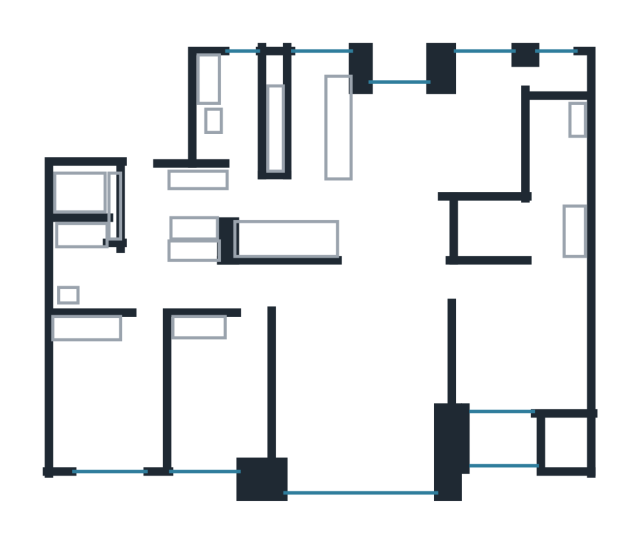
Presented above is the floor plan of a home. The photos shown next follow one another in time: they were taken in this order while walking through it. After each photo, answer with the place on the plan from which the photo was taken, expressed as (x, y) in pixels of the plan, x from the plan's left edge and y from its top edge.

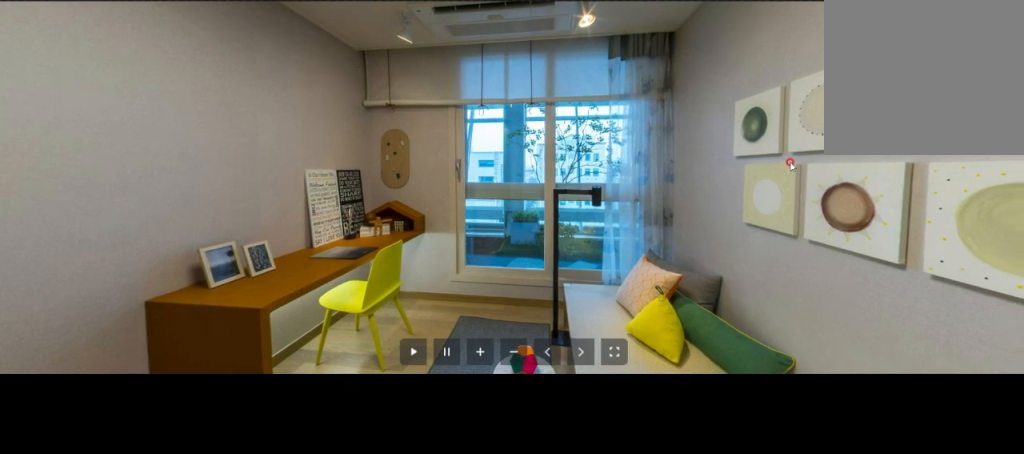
(207, 389)
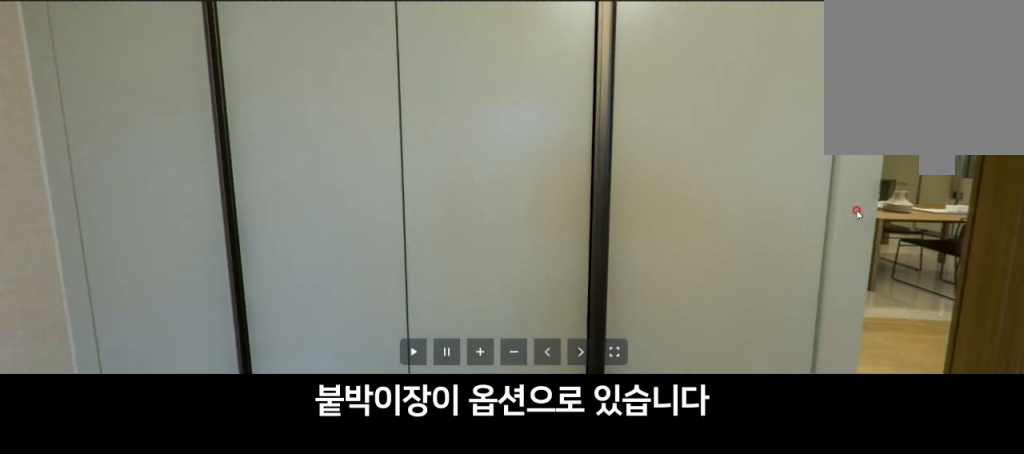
(207, 389)
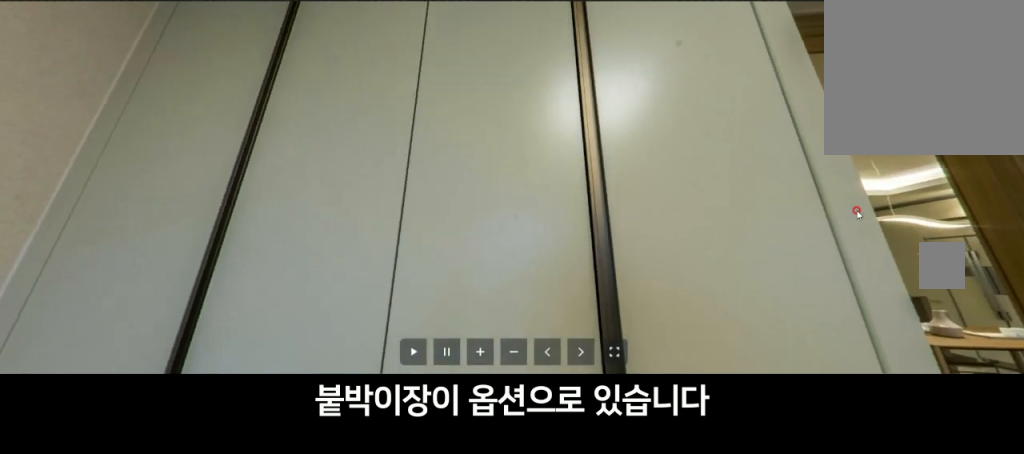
(207, 389)
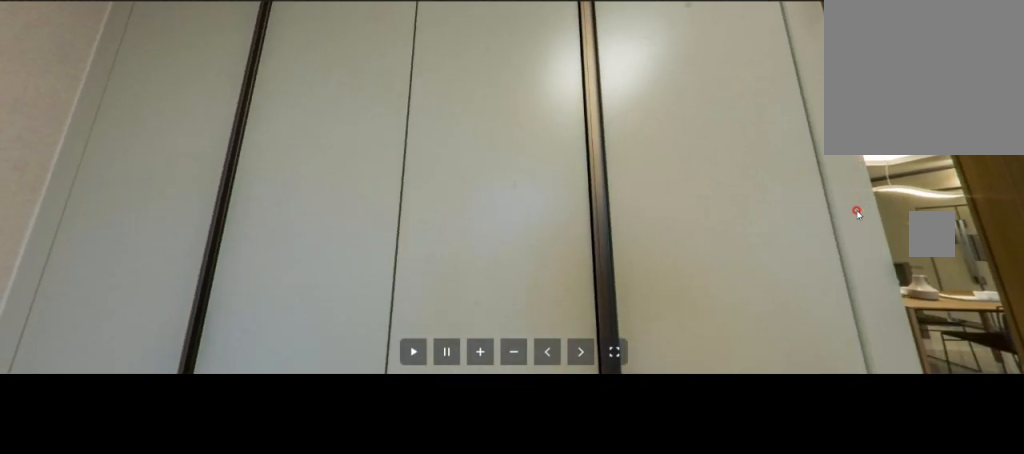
(208, 388)
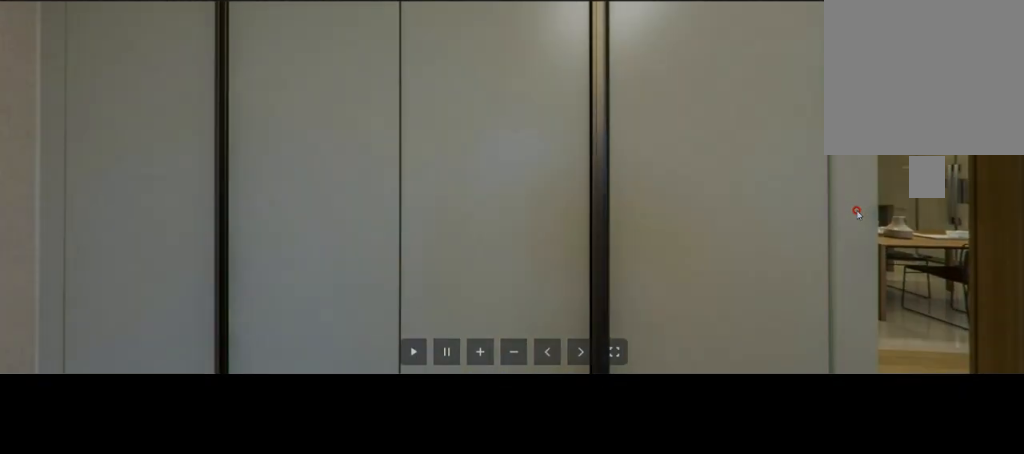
(208, 389)
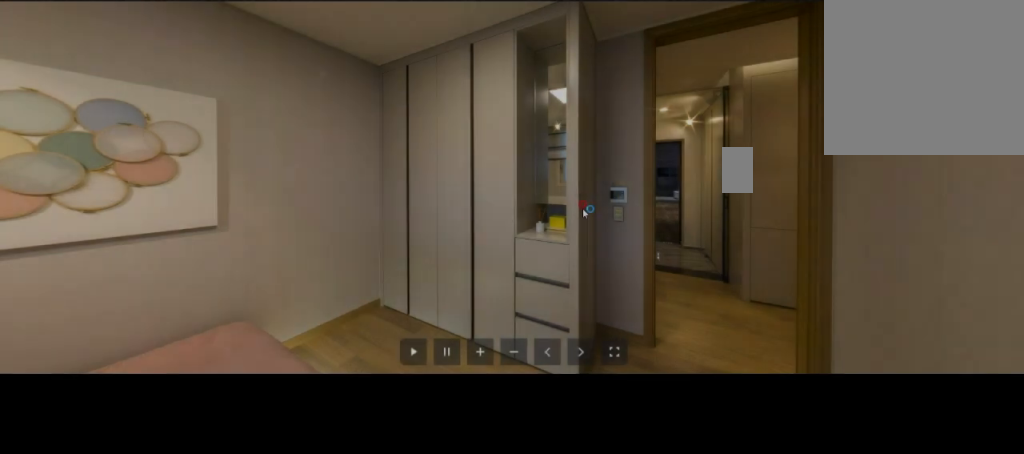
(109, 388)
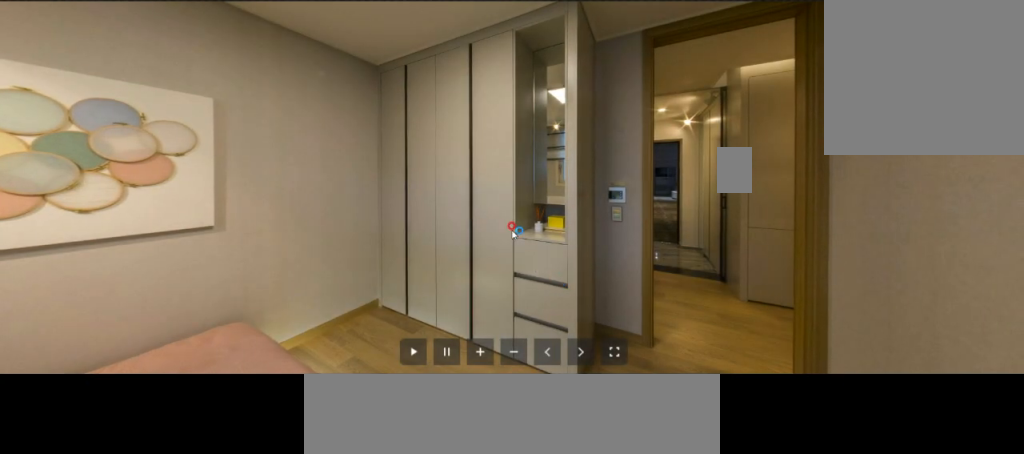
(110, 388)
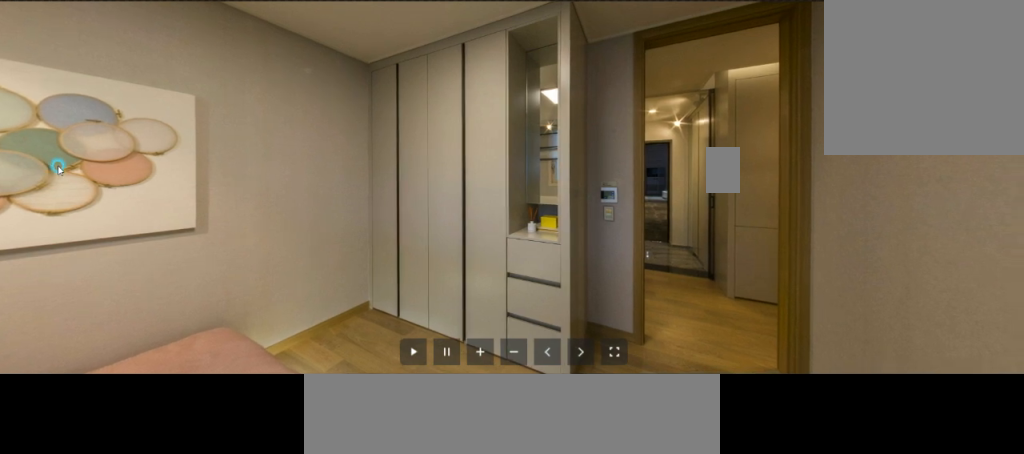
(109, 388)
